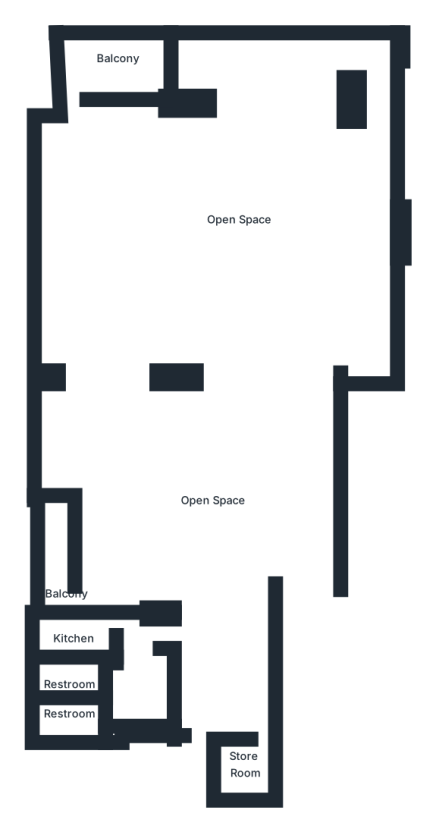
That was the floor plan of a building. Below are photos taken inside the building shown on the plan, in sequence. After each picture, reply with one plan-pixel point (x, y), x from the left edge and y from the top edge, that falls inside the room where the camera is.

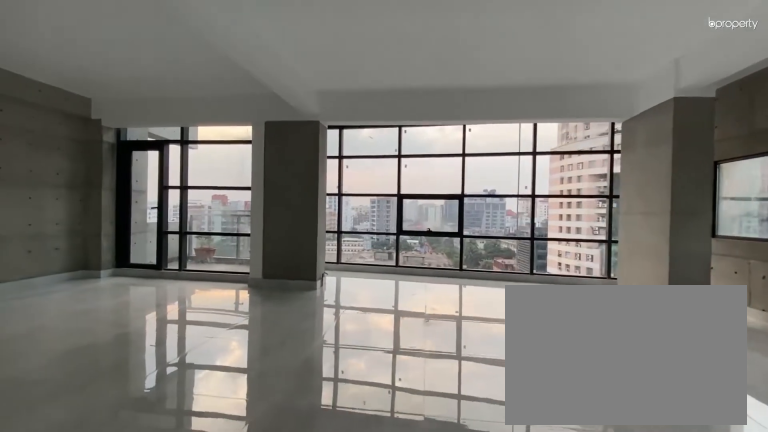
(251, 343)
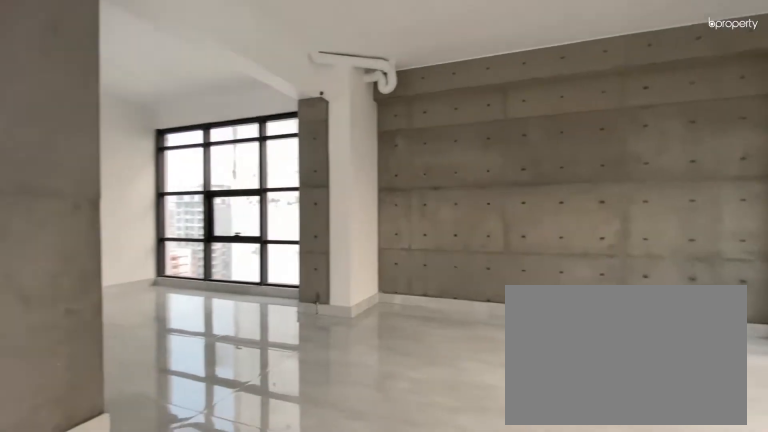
(251, 343)
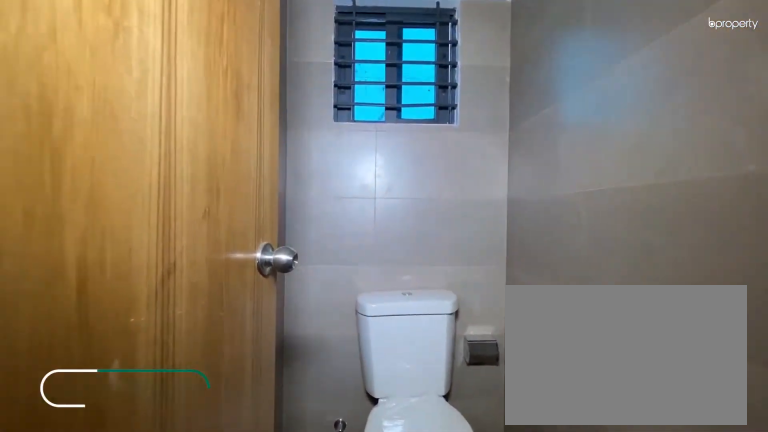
(69, 685)
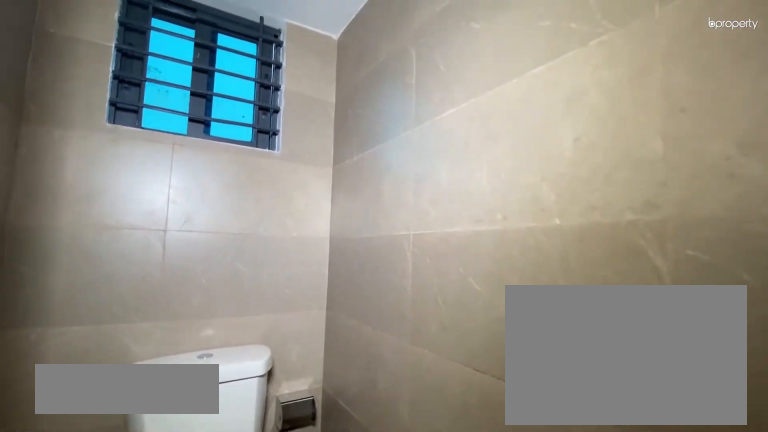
(69, 685)
